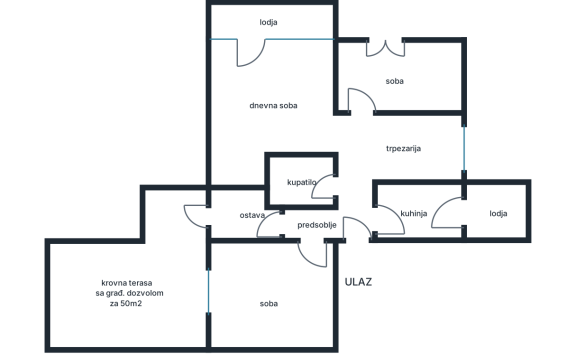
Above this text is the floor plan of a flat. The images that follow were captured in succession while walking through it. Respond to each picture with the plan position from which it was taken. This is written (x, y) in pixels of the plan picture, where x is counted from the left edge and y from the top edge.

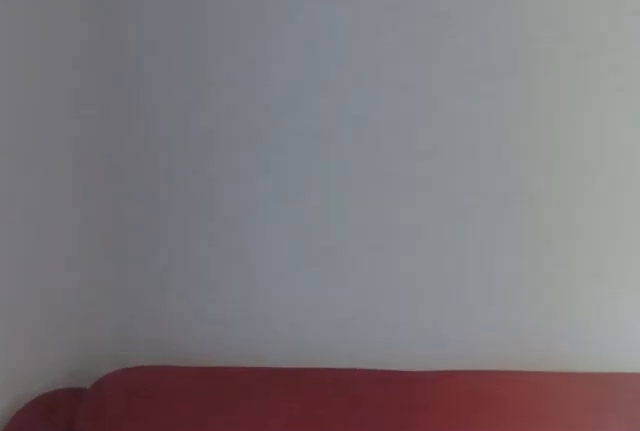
(387, 81)
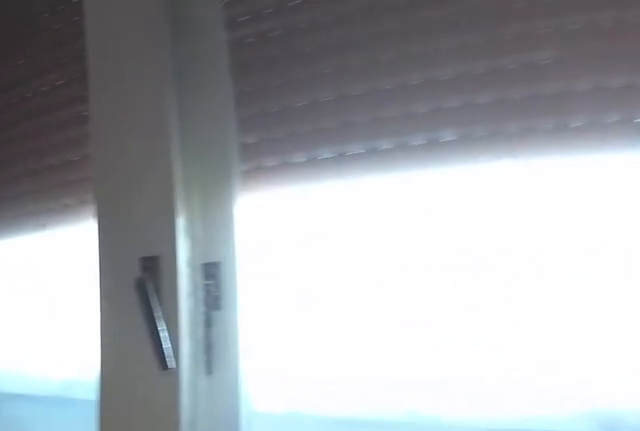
(407, 72)
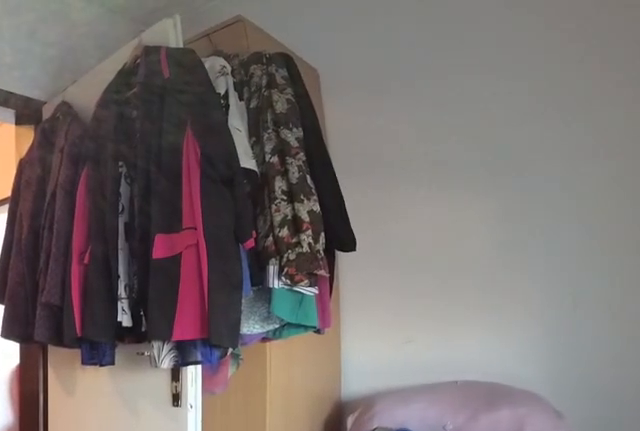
(394, 66)
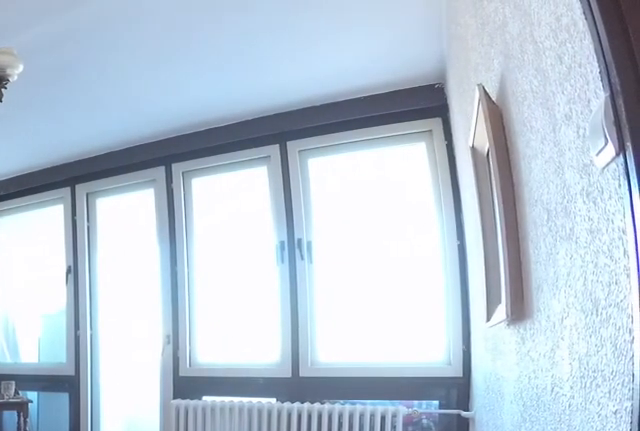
(332, 140)
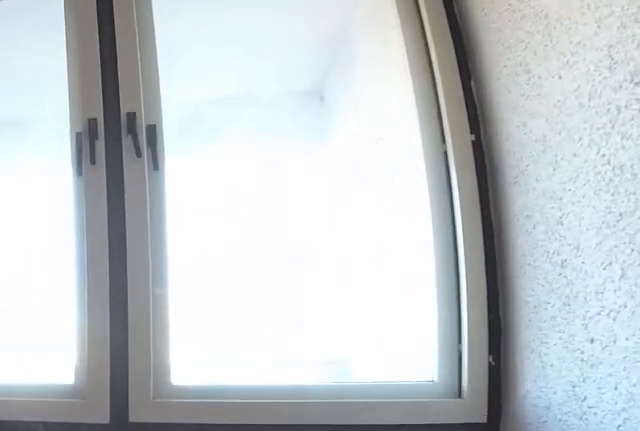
(318, 95)
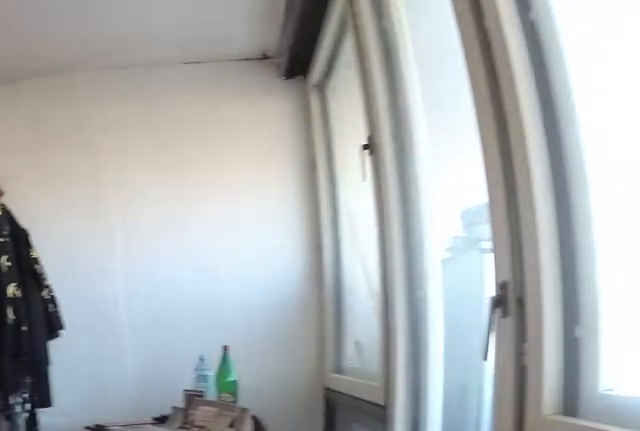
(325, 56)
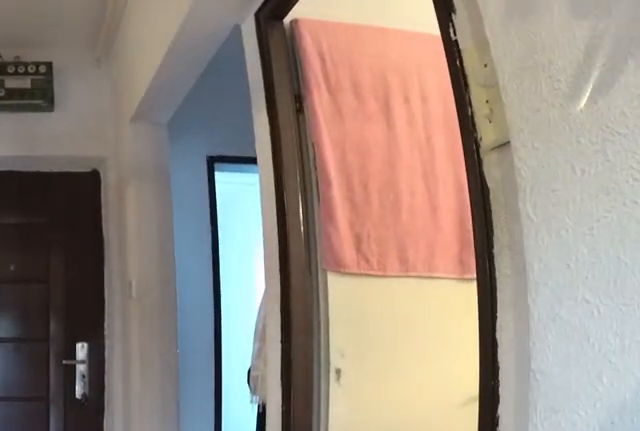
(357, 158)
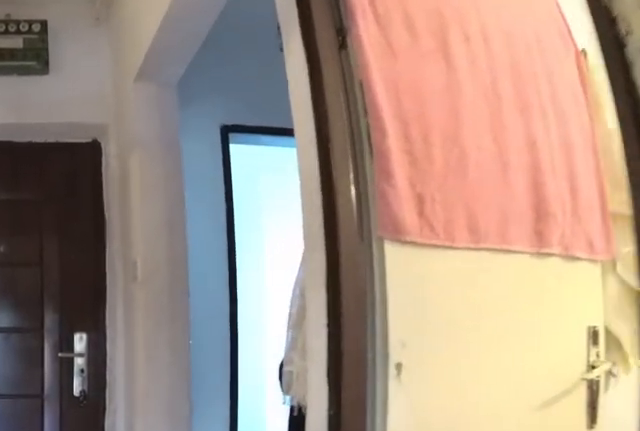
(356, 172)
